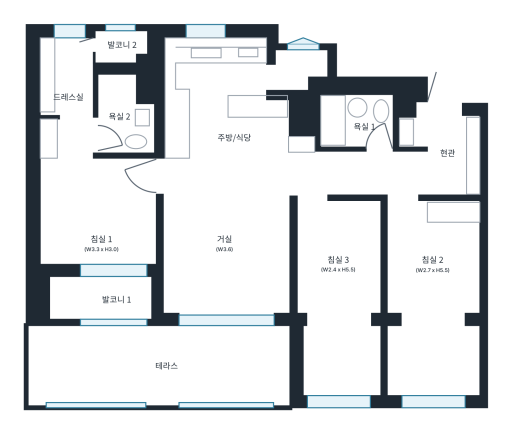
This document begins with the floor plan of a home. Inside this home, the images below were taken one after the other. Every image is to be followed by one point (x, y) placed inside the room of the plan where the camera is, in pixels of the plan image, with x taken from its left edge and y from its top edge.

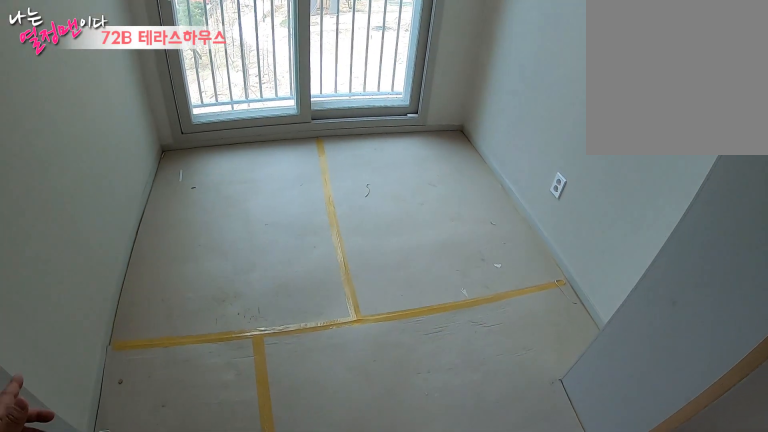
(340, 268)
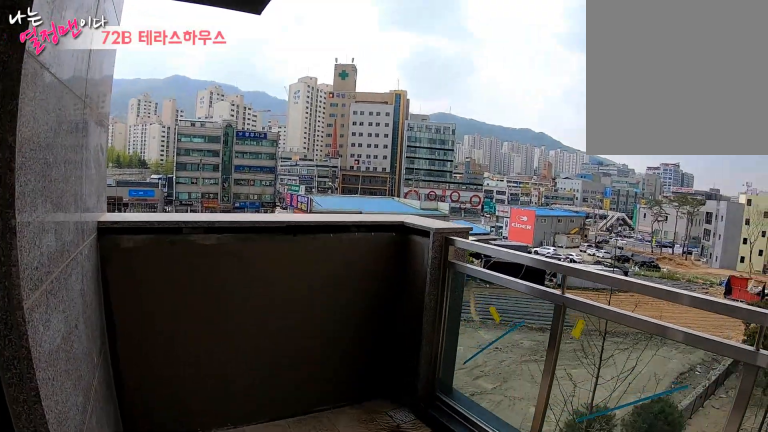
(164, 365)
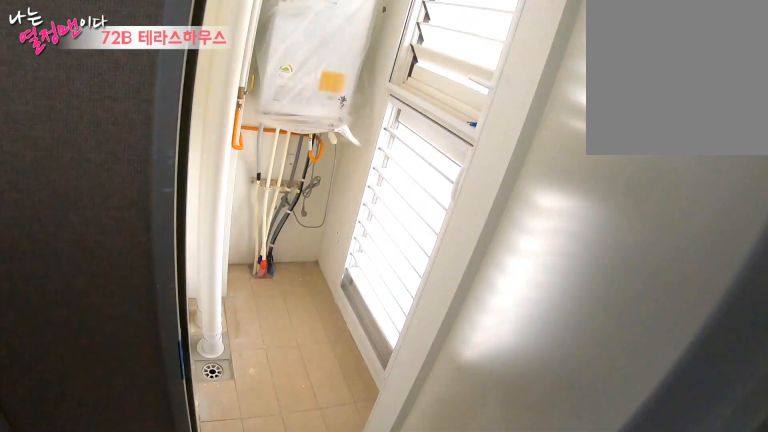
(66, 113)
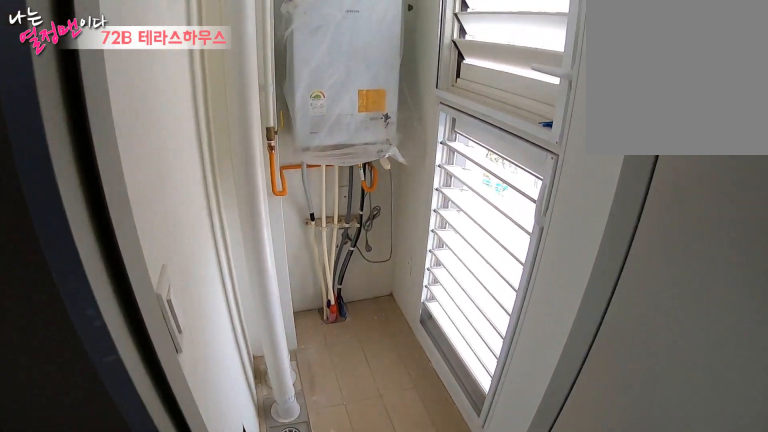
(66, 113)
